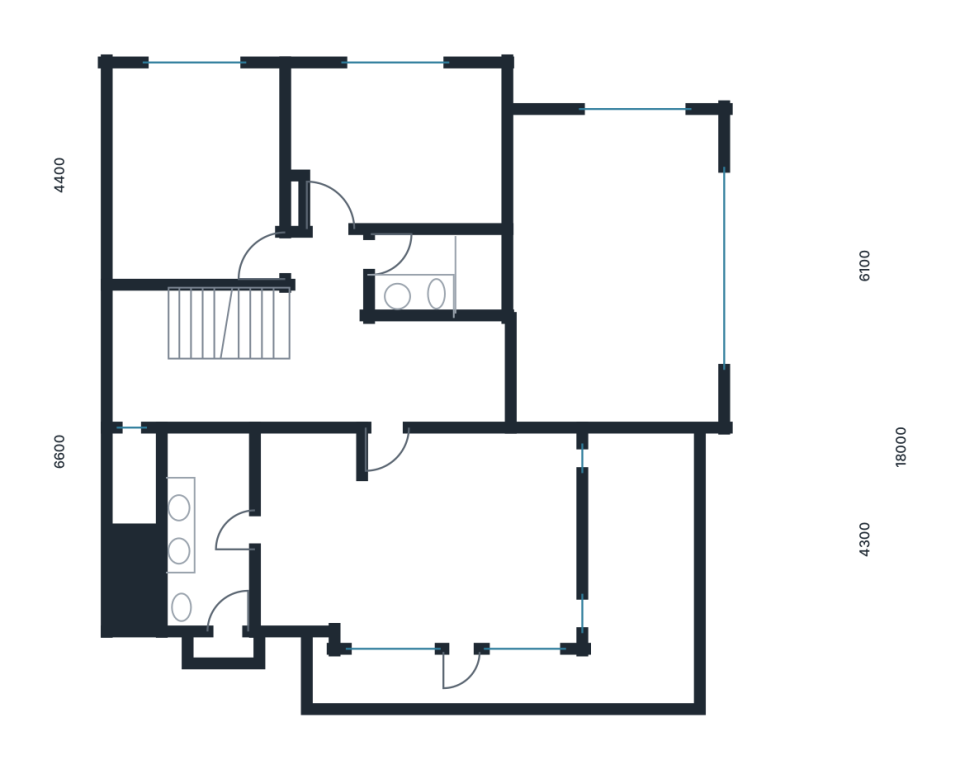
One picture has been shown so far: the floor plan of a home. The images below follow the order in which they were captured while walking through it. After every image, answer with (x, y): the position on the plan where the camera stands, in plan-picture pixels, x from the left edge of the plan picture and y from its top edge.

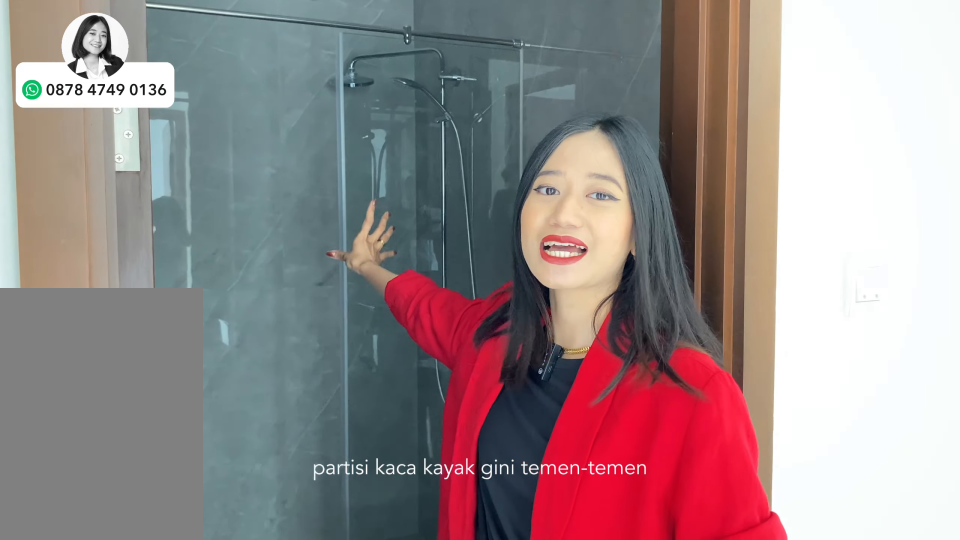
(456, 281)
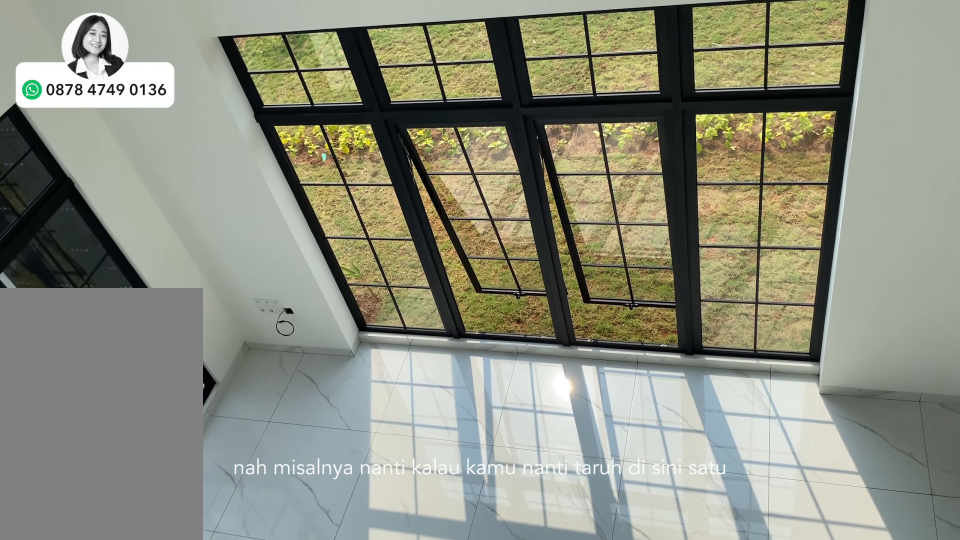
(461, 370)
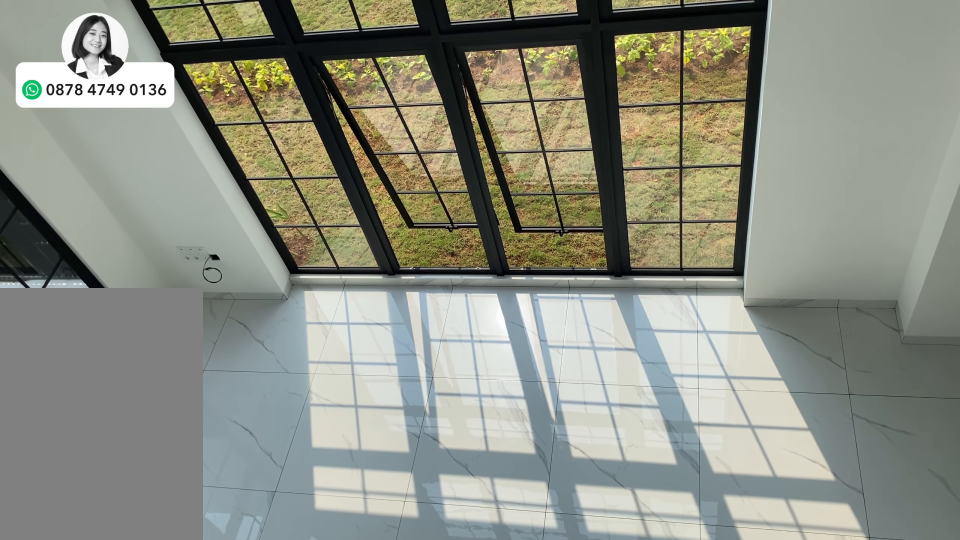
(461, 370)
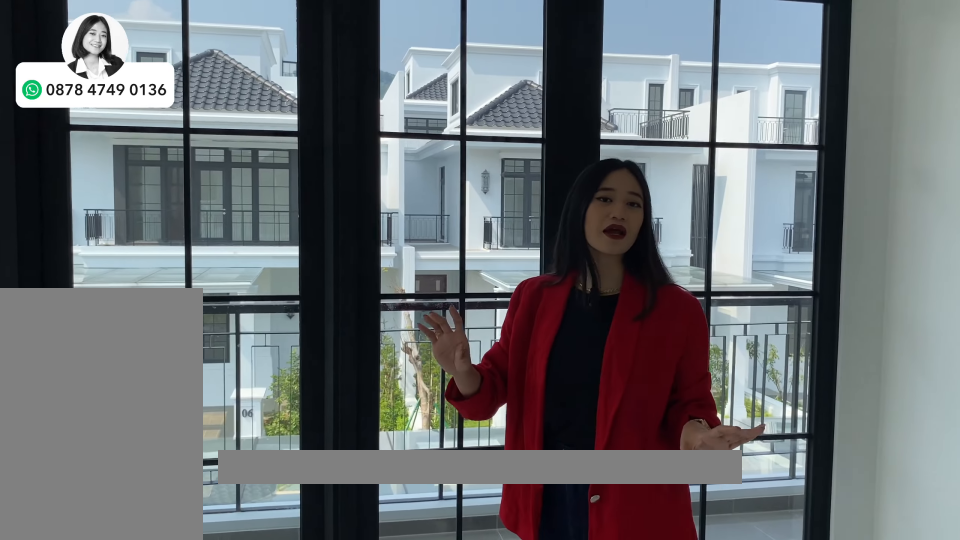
(304, 478)
